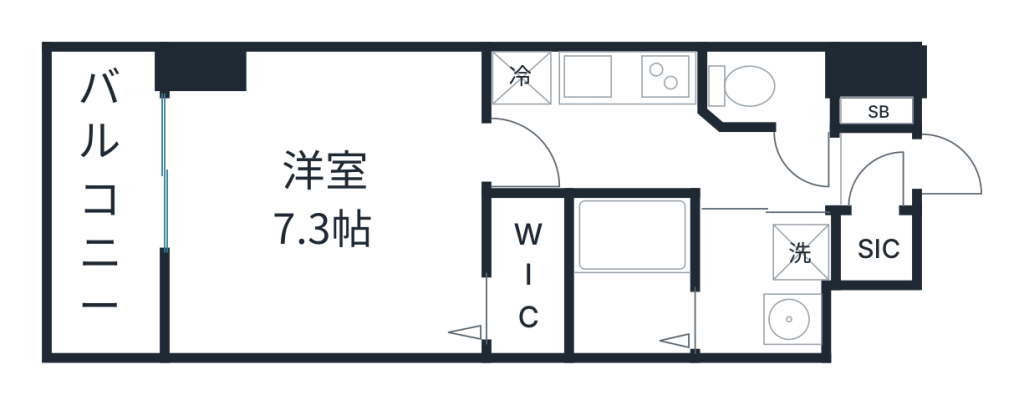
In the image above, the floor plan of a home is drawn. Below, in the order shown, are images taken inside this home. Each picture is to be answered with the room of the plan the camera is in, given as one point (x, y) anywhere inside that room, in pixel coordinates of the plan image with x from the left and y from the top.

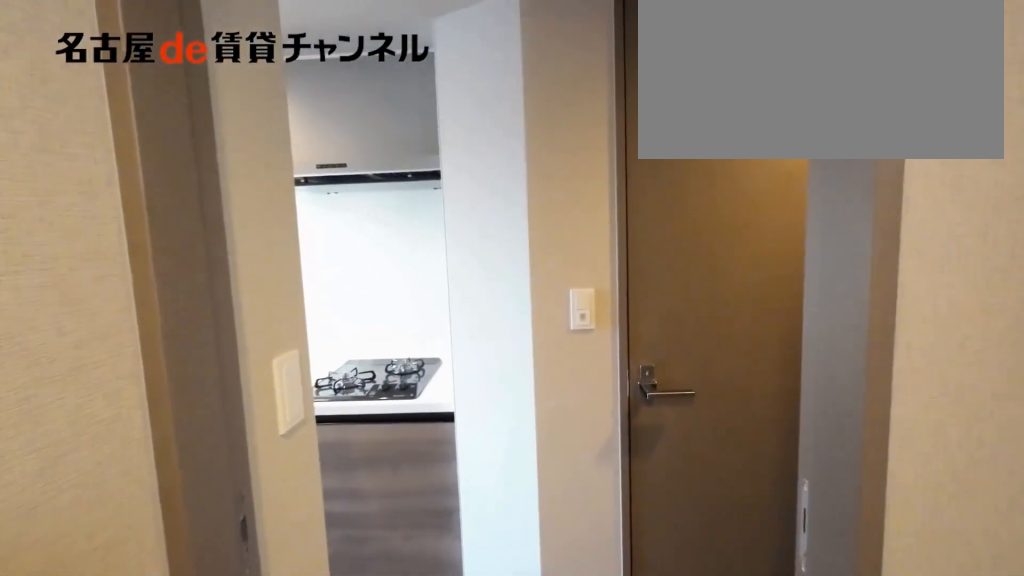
(658, 154)
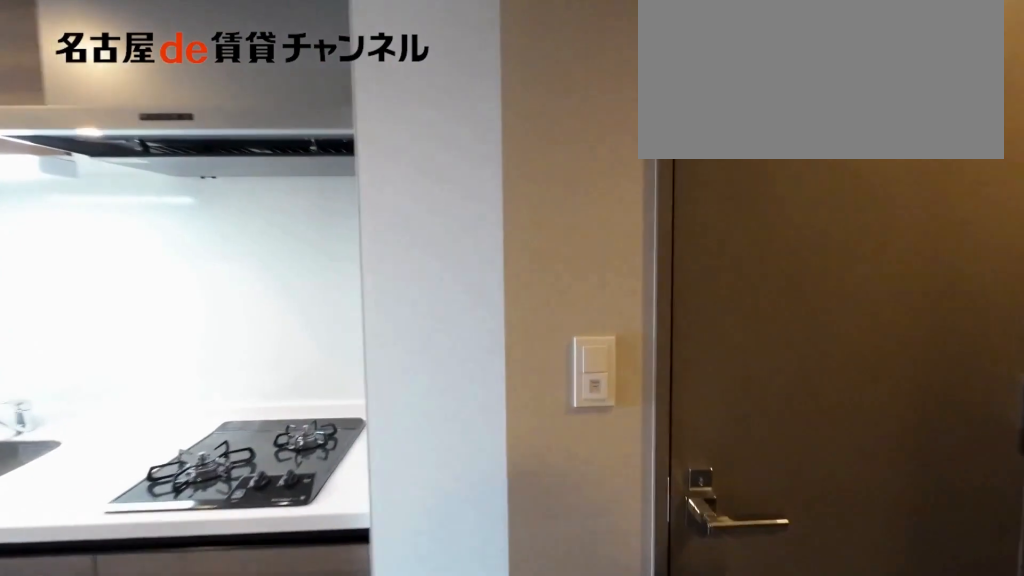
(658, 154)
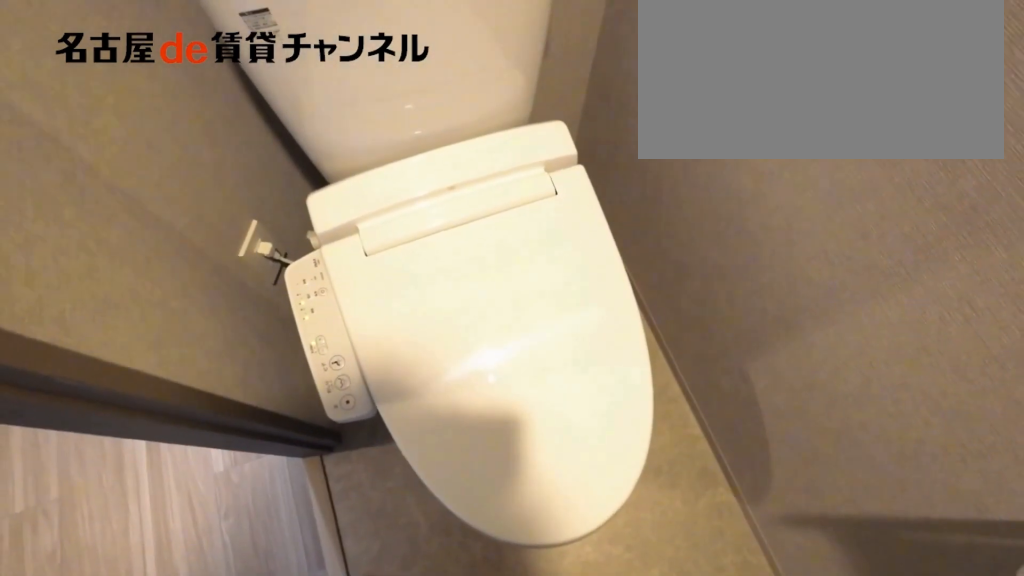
(767, 86)
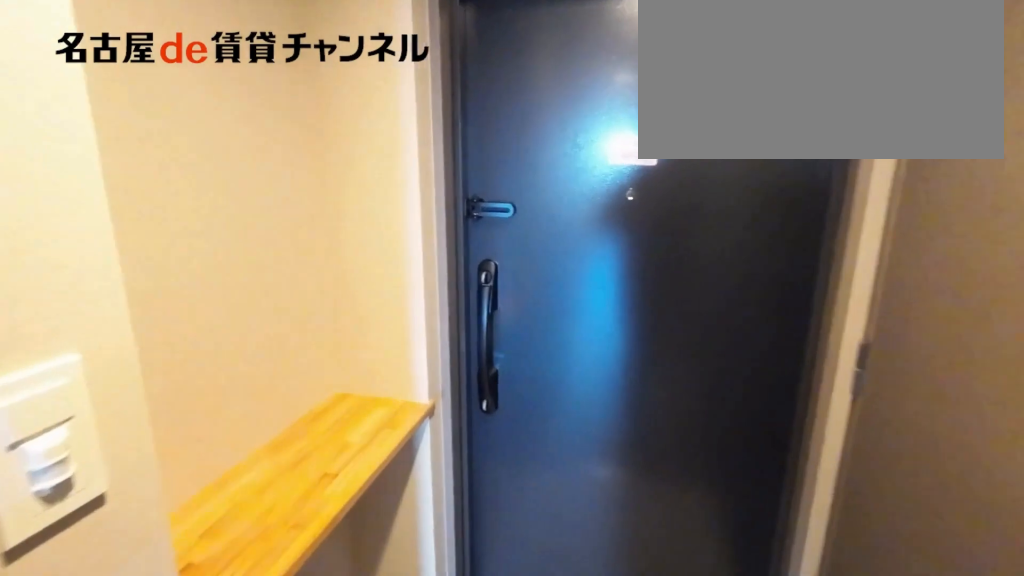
(659, 155)
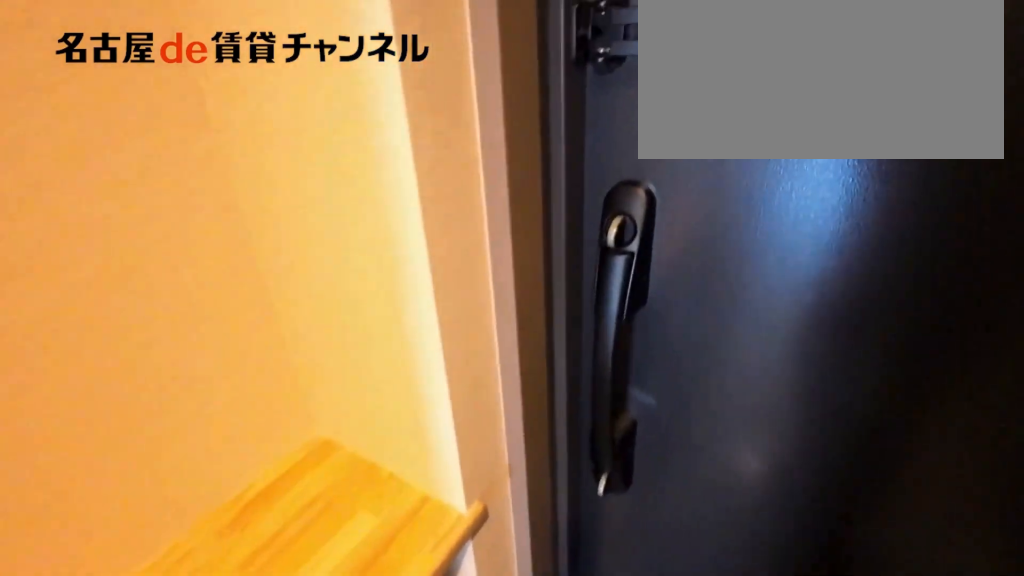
(876, 151)
